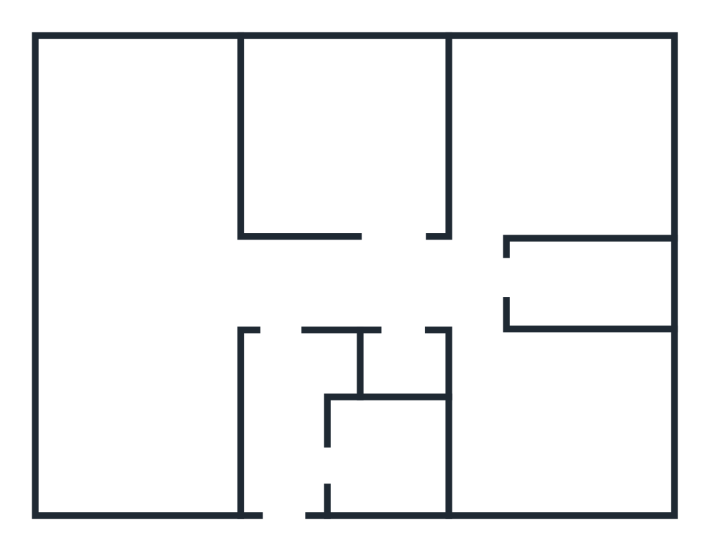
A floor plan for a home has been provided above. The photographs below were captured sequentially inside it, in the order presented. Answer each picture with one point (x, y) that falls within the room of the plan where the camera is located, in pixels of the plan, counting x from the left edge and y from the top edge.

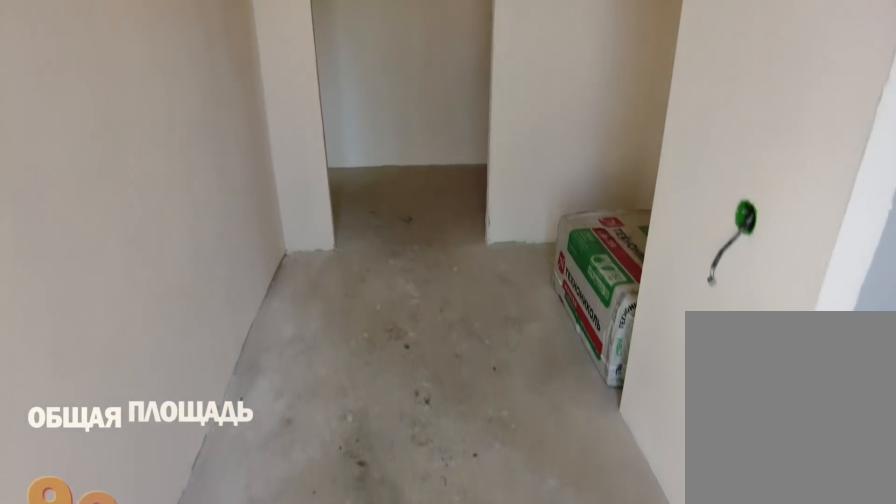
(285, 494)
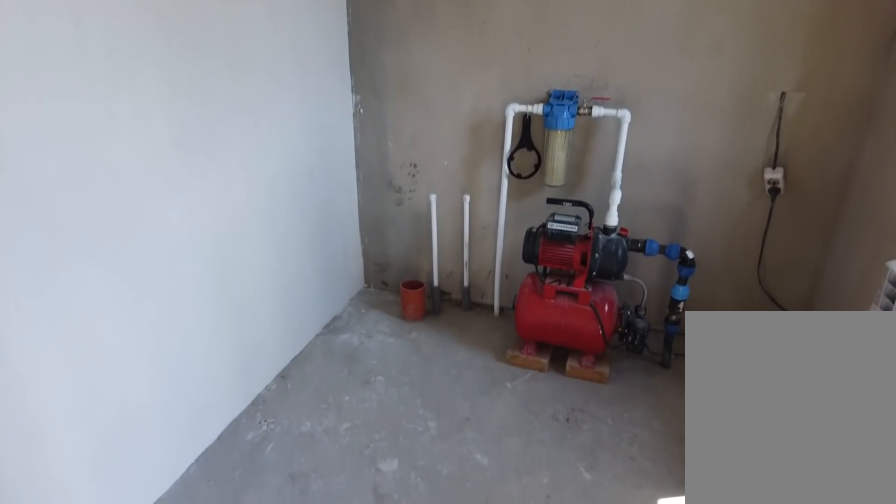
(285, 494)
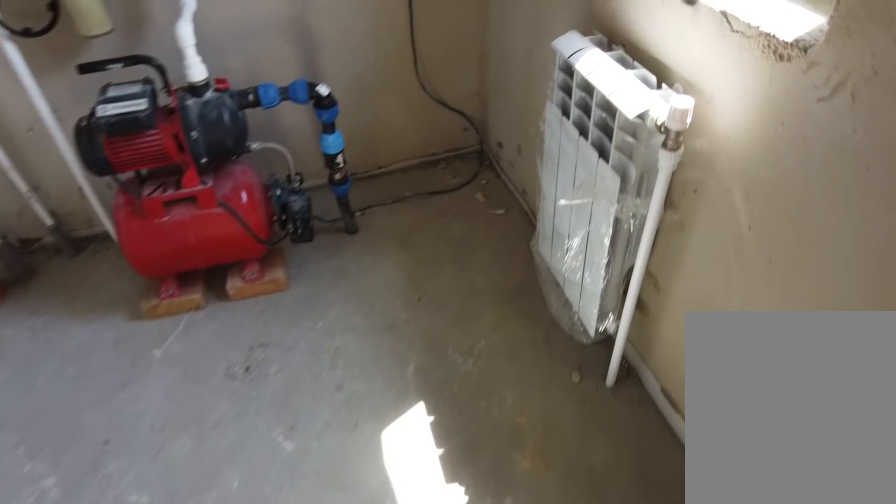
(362, 487)
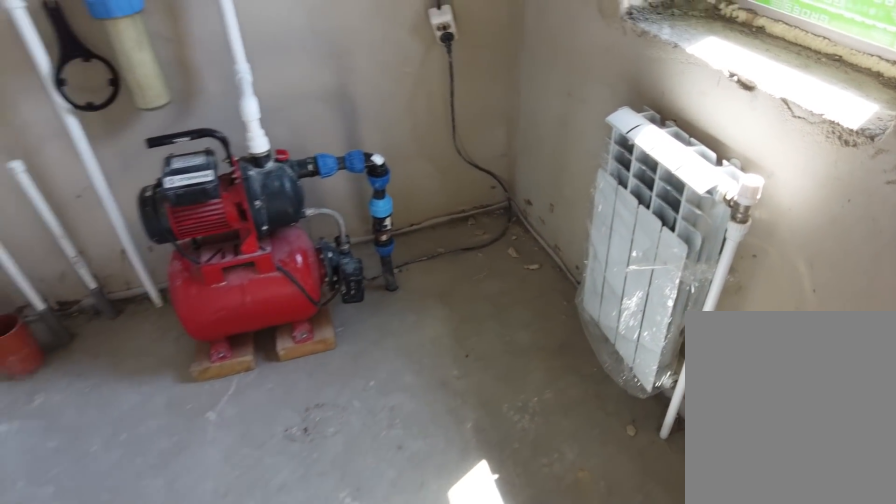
(362, 487)
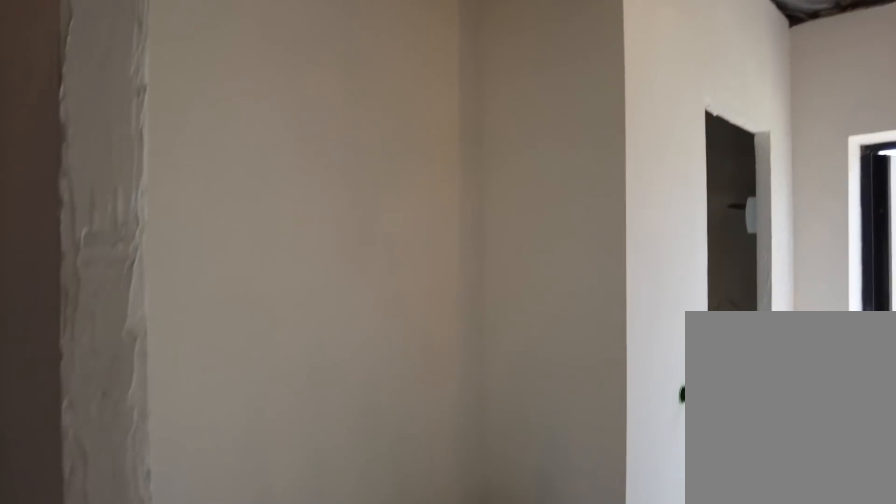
(278, 385)
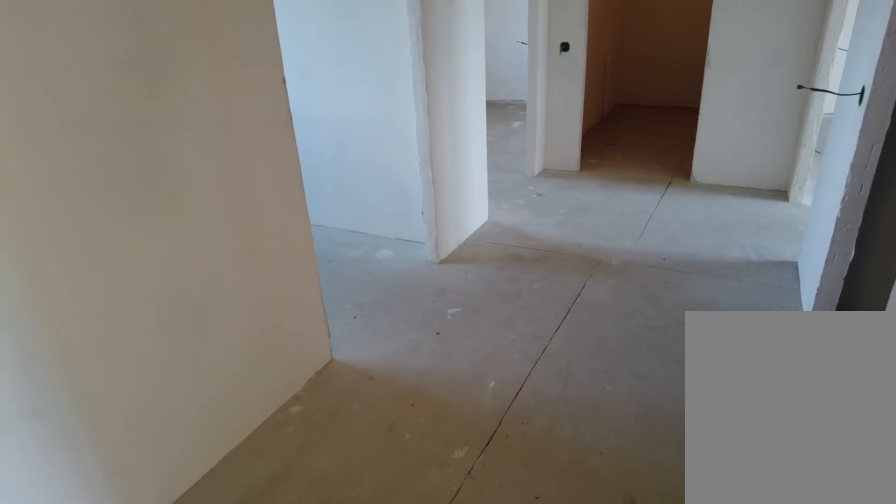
(284, 307)
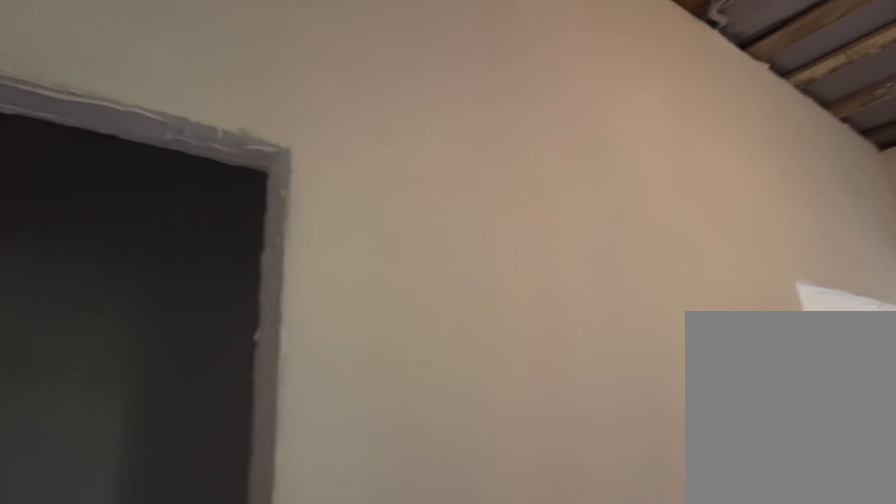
(413, 300)
